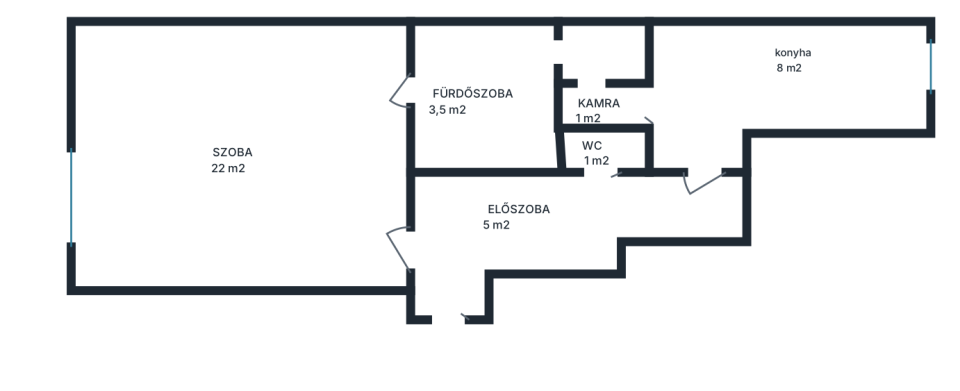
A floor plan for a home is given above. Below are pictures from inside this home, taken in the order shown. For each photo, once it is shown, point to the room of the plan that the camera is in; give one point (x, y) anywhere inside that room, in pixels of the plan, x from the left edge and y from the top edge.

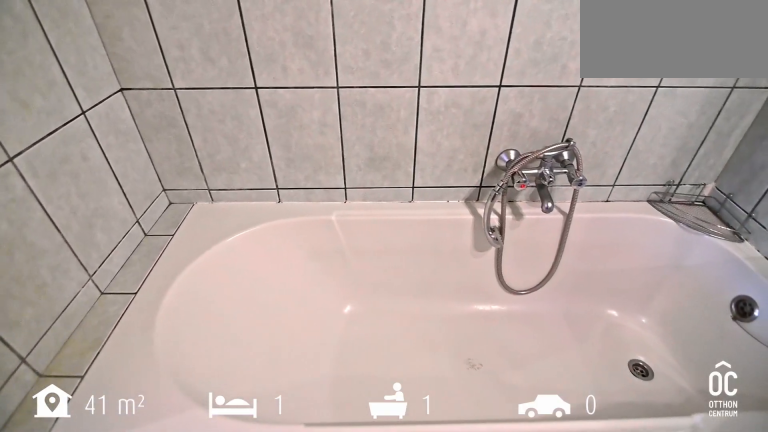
(481, 104)
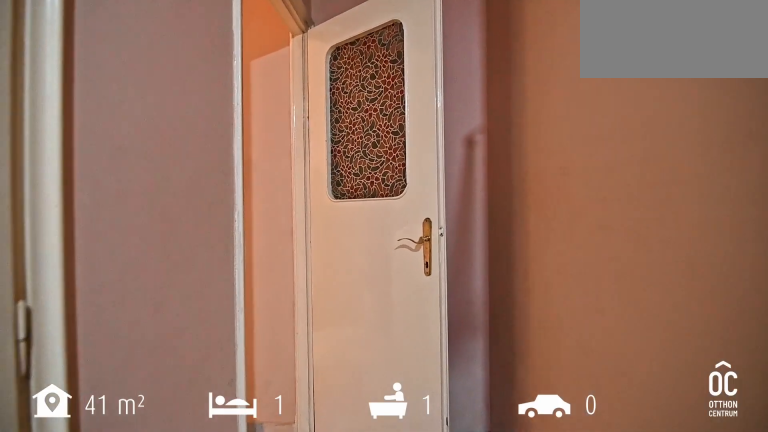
(659, 198)
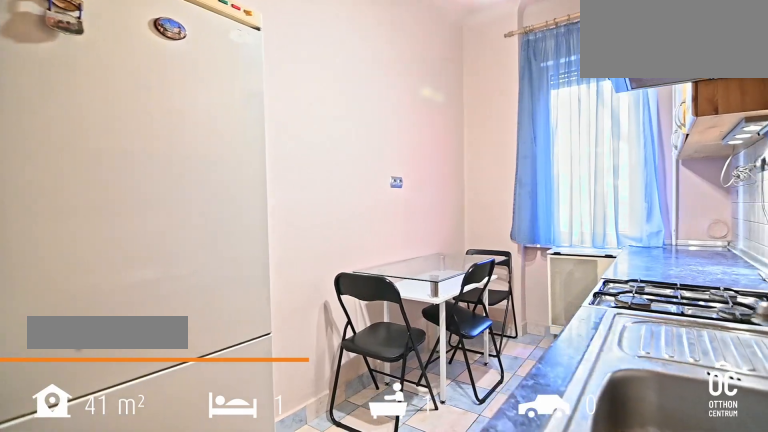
(809, 71)
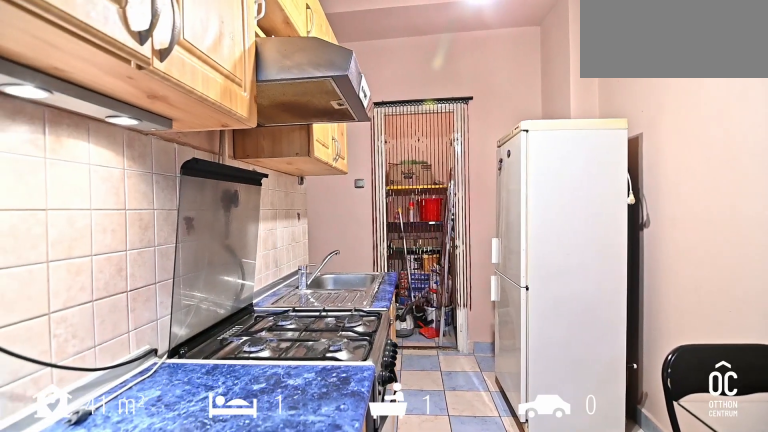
(809, 71)
